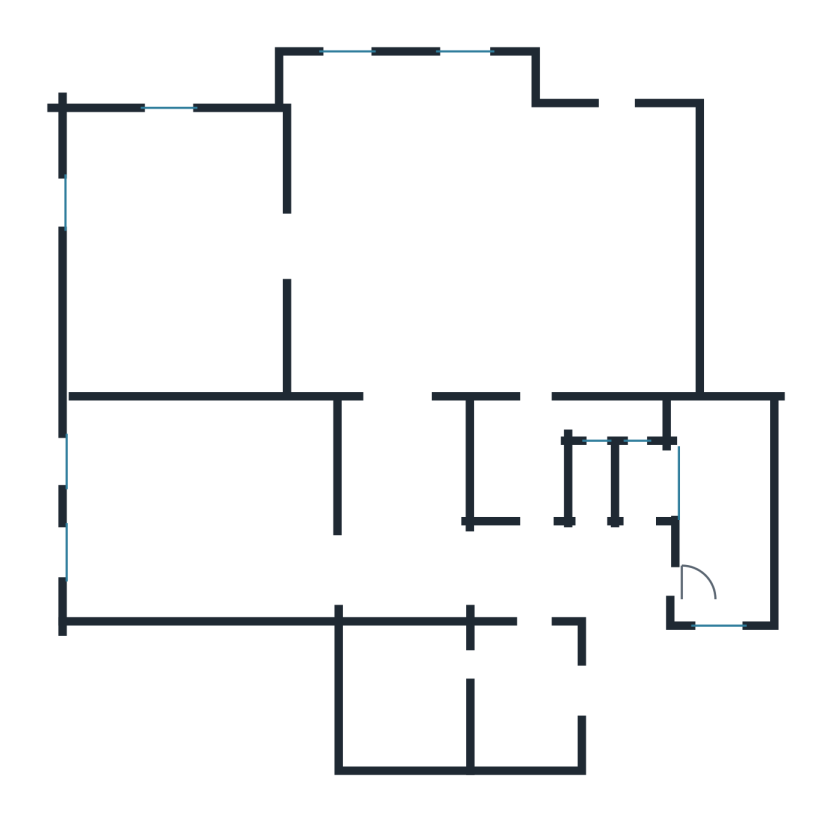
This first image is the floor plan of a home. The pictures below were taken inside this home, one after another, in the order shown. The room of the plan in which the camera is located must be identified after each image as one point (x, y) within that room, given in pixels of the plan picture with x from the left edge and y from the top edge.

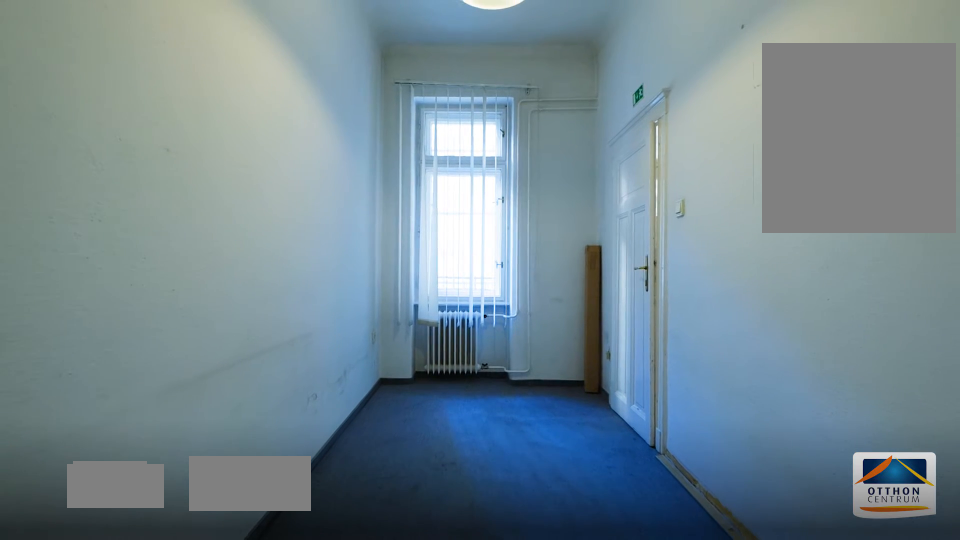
(717, 536)
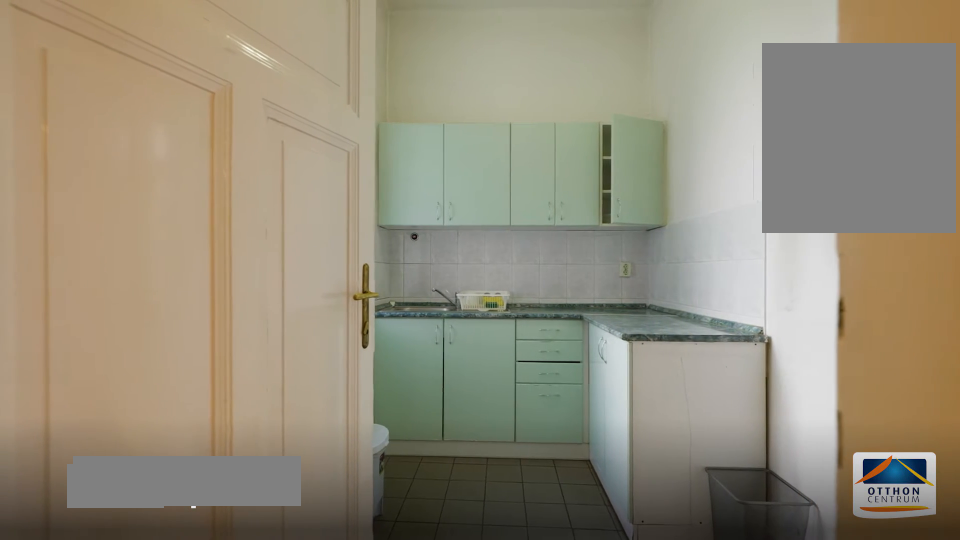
(525, 707)
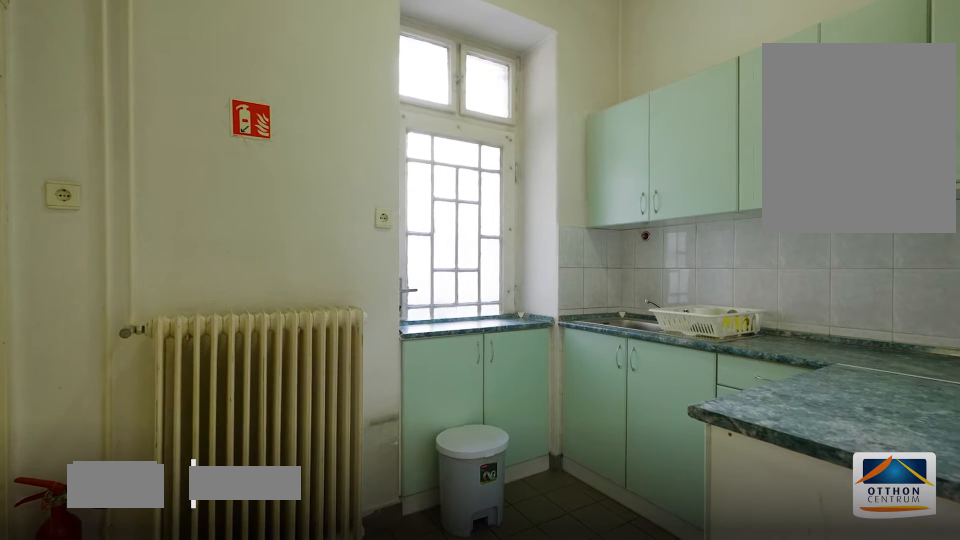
(525, 707)
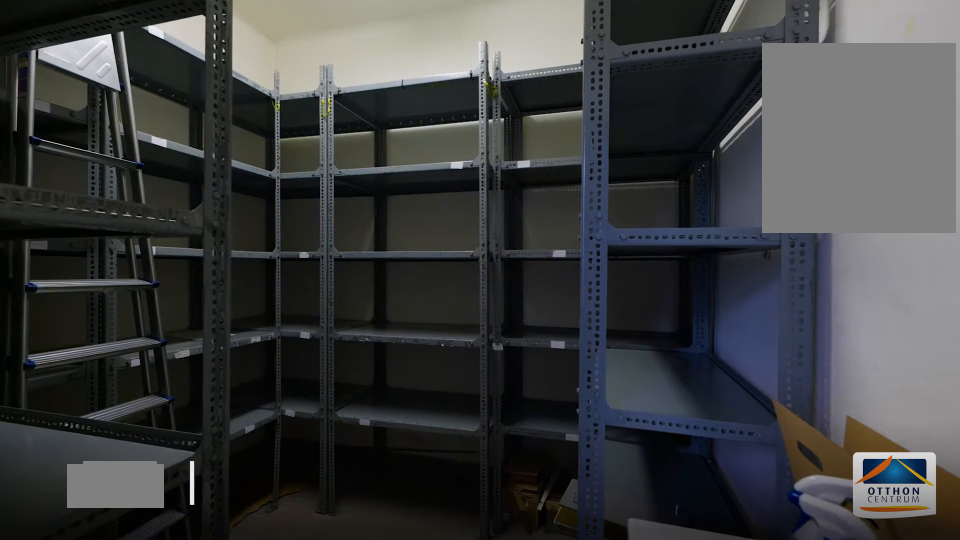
(424, 707)
